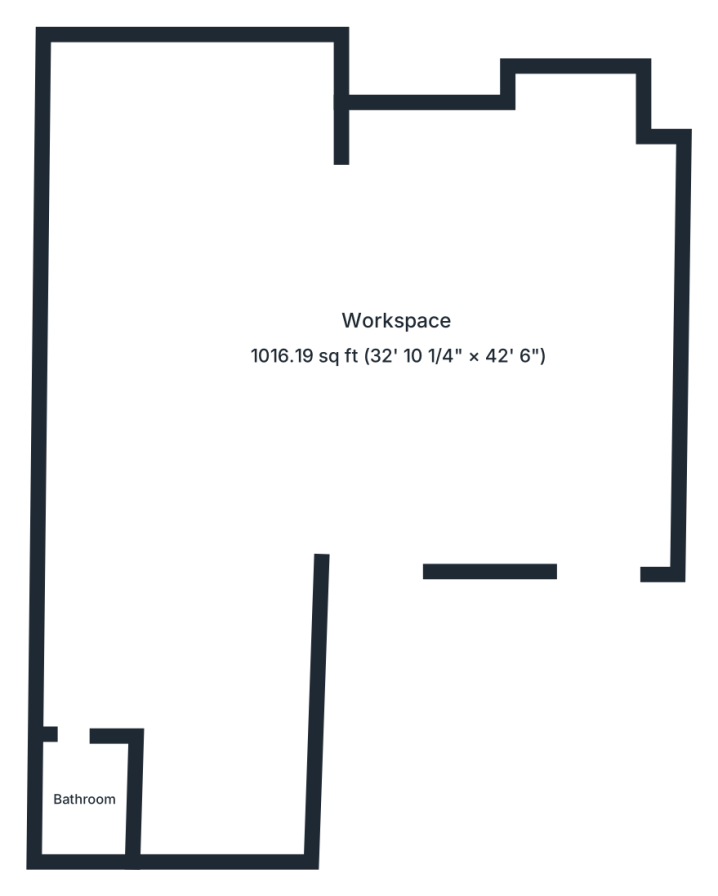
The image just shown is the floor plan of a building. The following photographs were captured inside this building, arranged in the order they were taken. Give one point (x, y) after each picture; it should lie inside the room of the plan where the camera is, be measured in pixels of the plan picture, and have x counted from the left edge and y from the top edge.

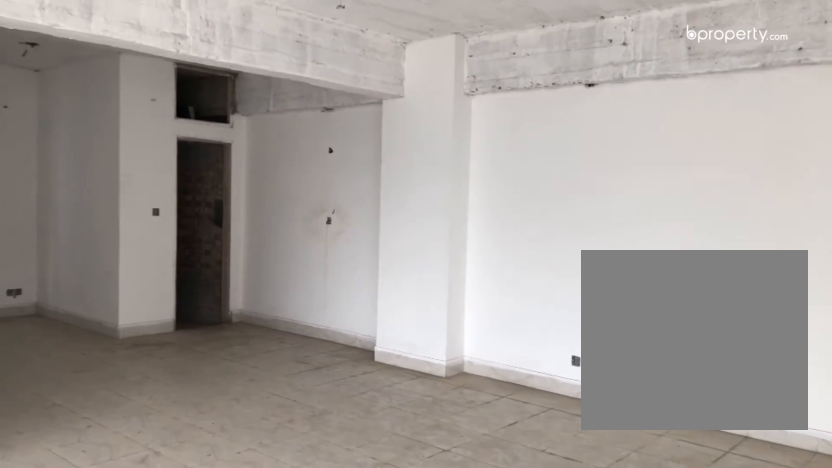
(401, 343)
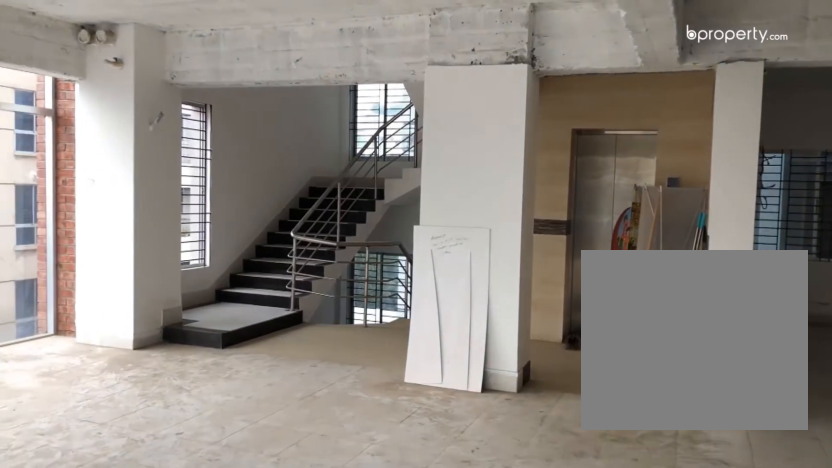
(401, 343)
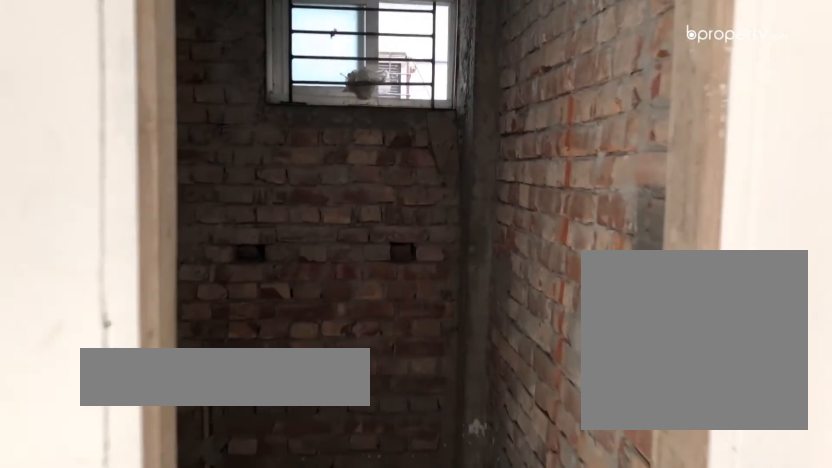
(85, 806)
